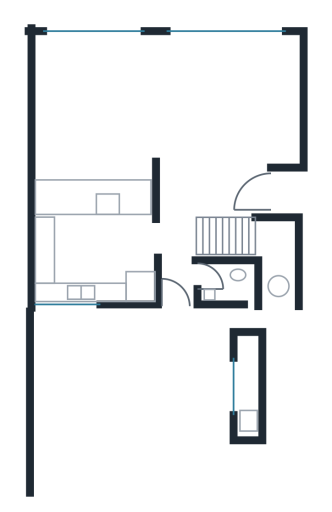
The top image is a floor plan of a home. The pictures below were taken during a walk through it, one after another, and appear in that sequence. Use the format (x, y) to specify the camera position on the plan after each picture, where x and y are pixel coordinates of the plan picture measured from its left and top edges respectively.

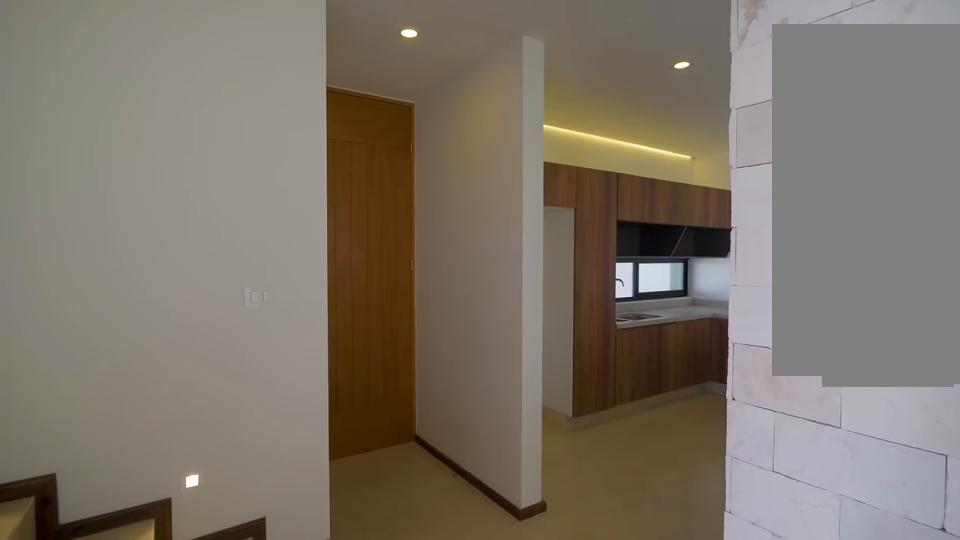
(186, 224)
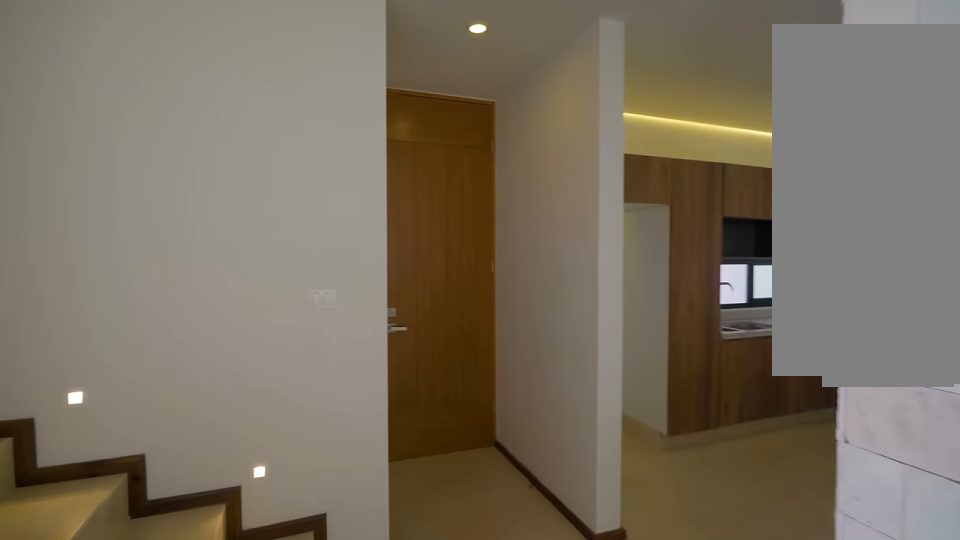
(185, 213)
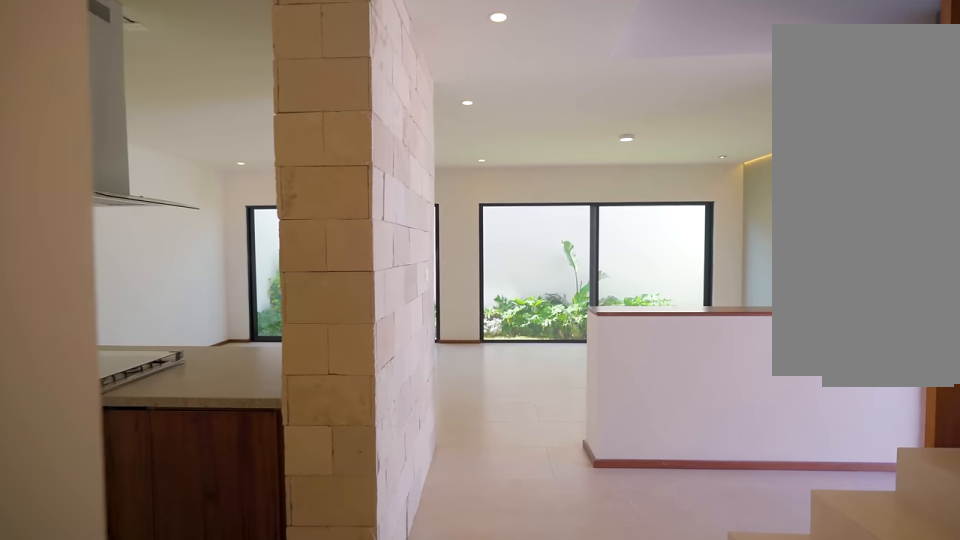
(177, 278)
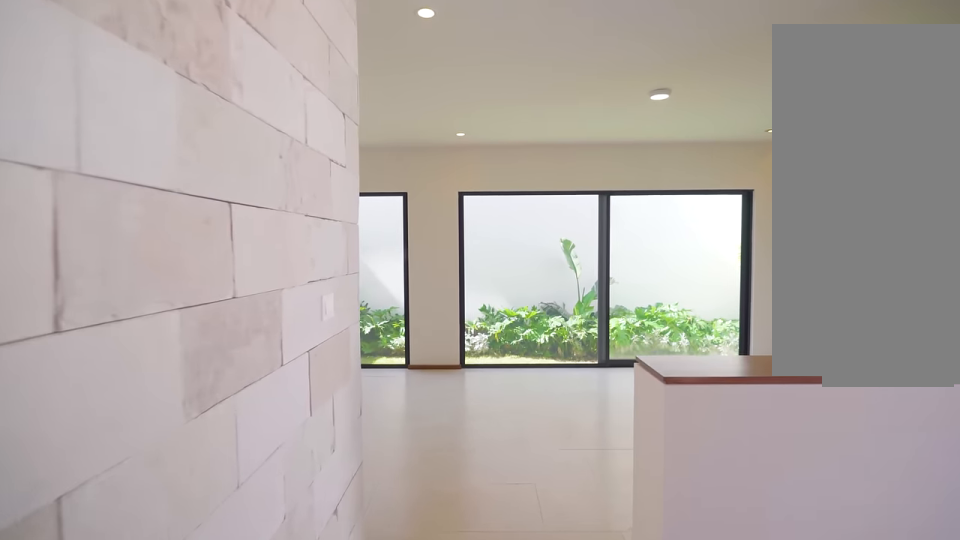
(180, 236)
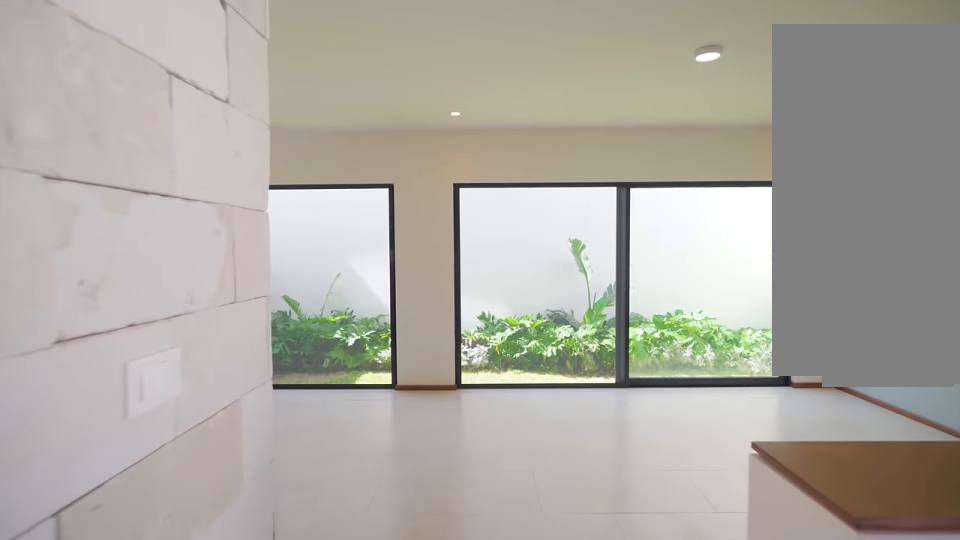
(177, 207)
